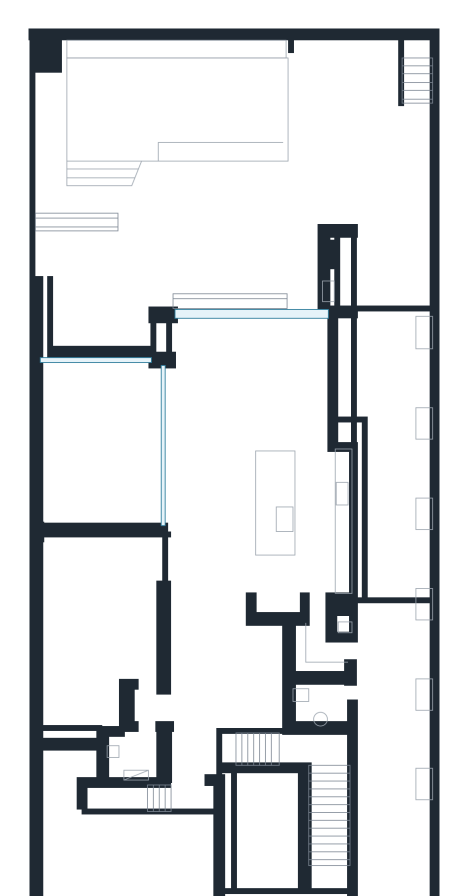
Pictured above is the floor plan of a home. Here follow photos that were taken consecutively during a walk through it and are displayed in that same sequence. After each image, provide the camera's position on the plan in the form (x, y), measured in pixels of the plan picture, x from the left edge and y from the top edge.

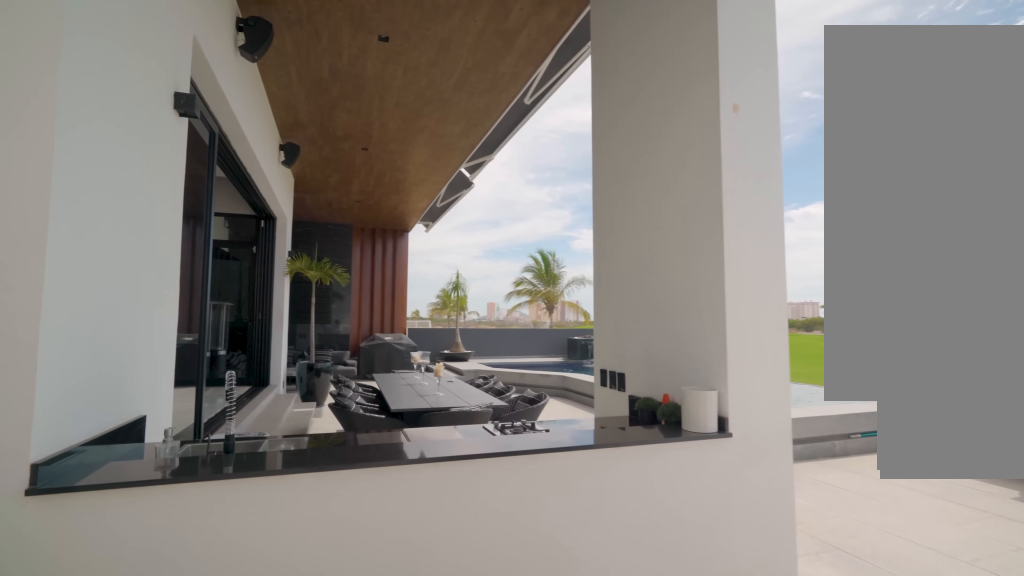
(388, 276)
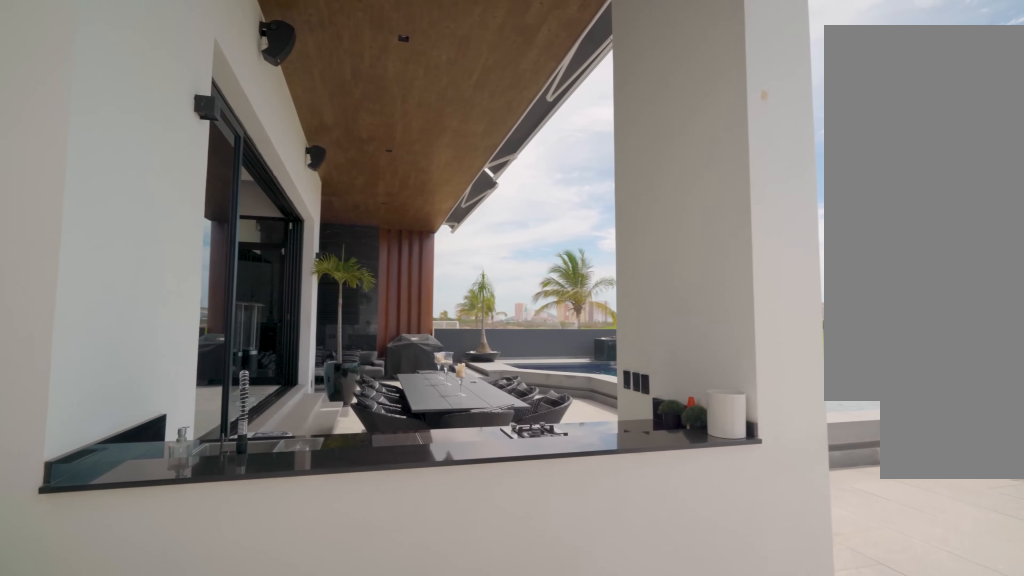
(388, 276)
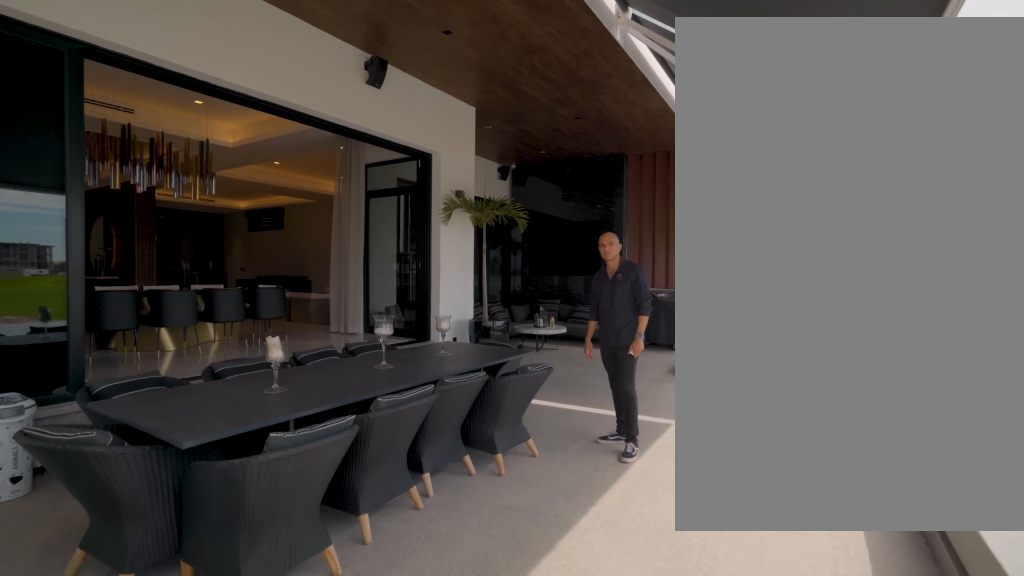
(326, 152)
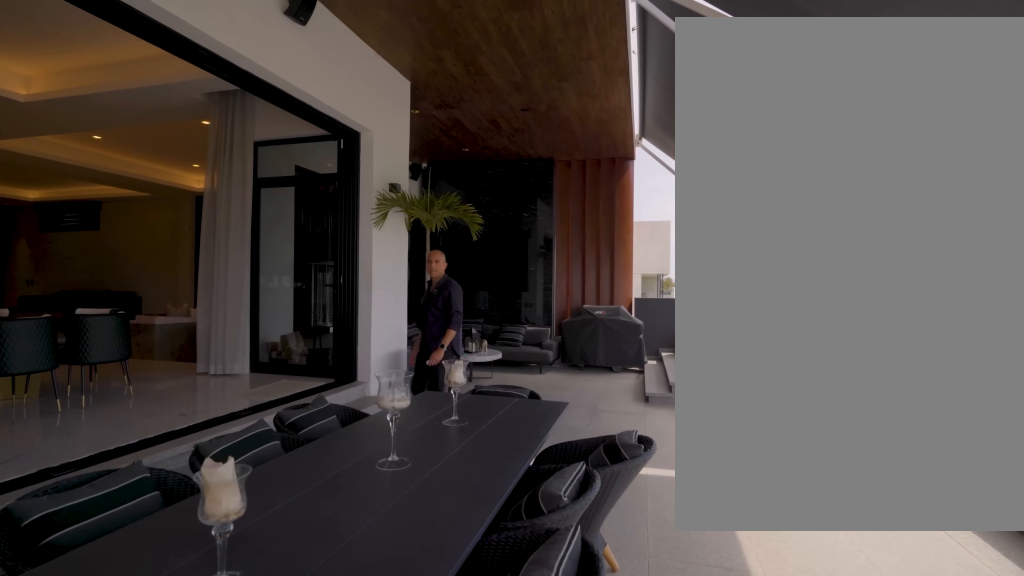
(313, 220)
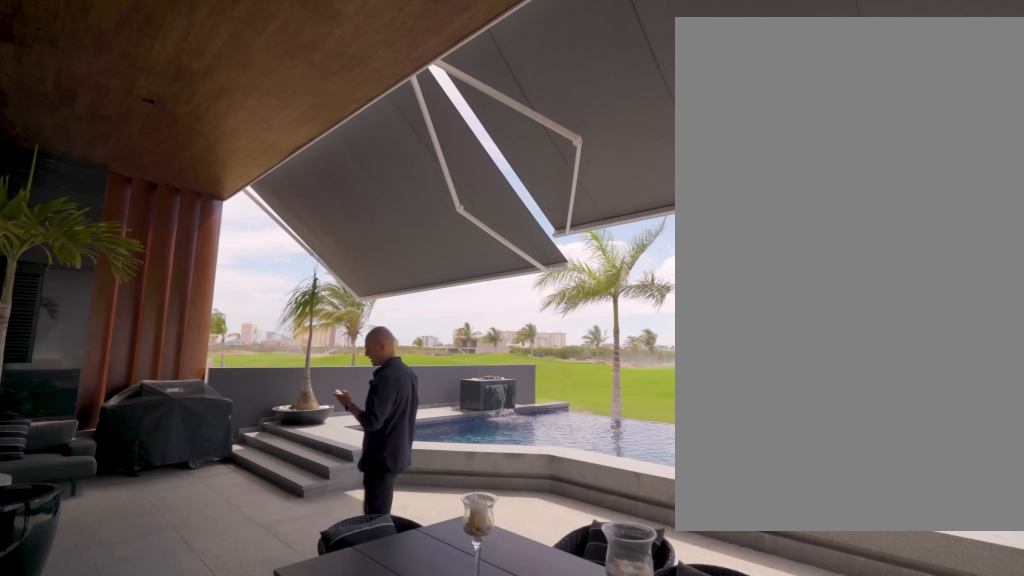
(254, 289)
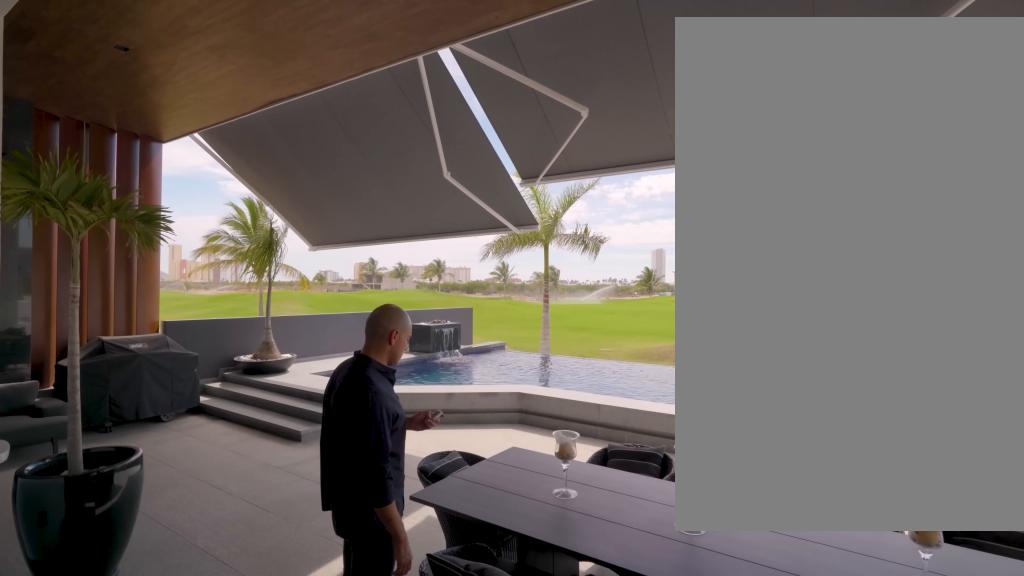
(234, 312)
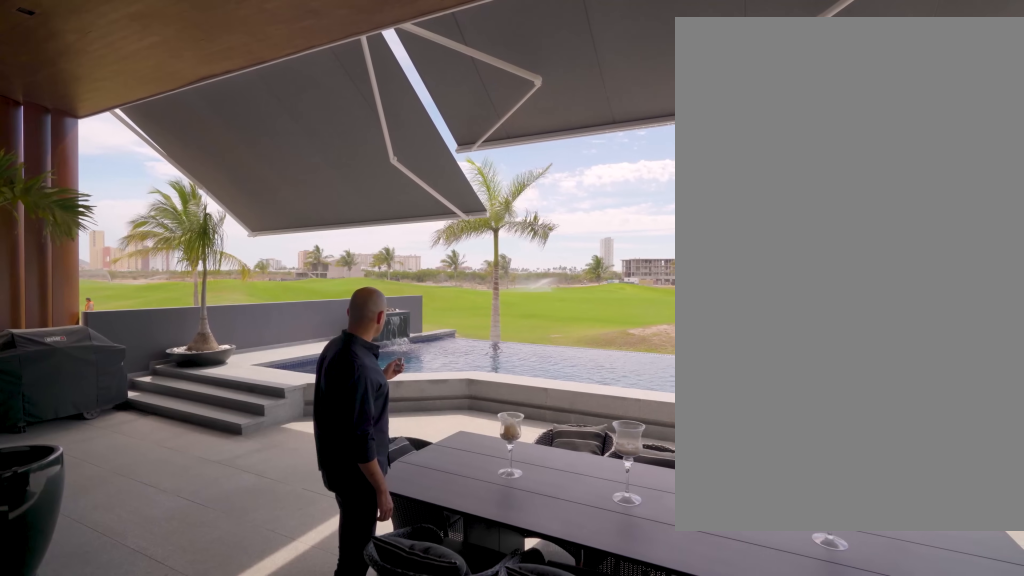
(233, 312)
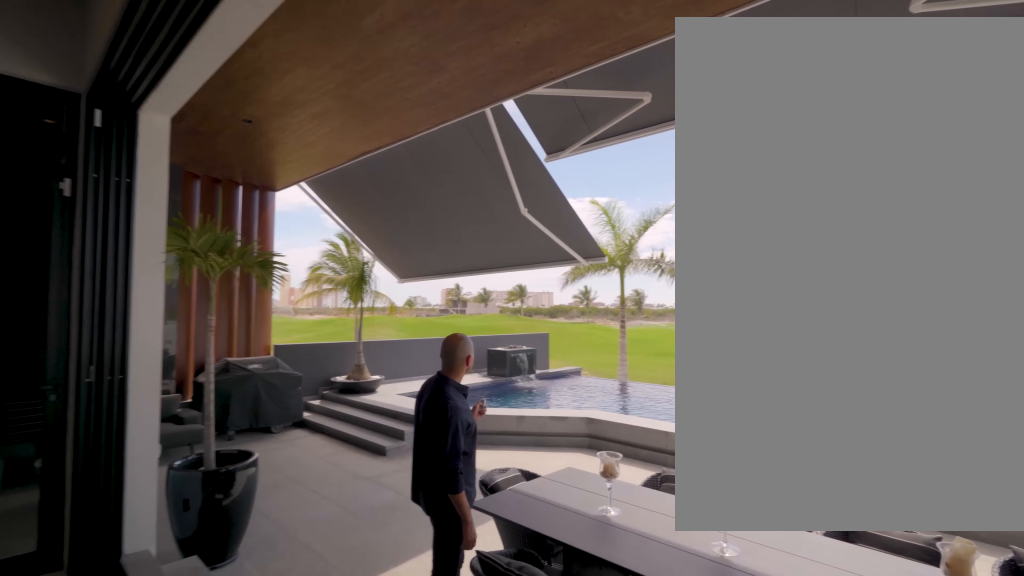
(234, 312)
